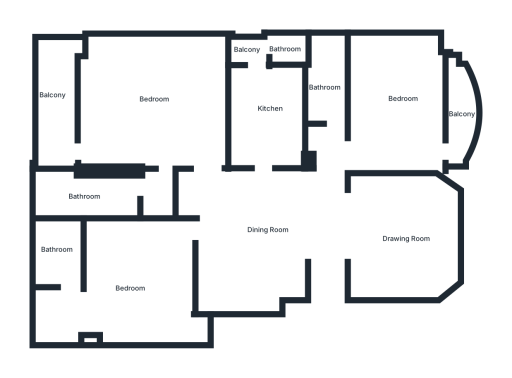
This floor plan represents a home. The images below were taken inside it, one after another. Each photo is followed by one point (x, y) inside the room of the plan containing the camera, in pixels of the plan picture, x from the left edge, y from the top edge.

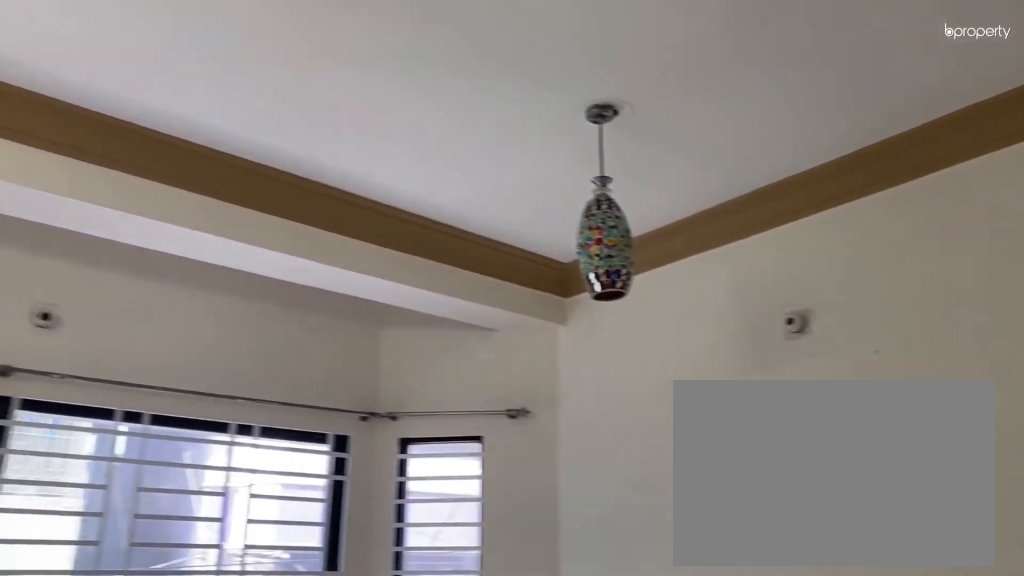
(408, 237)
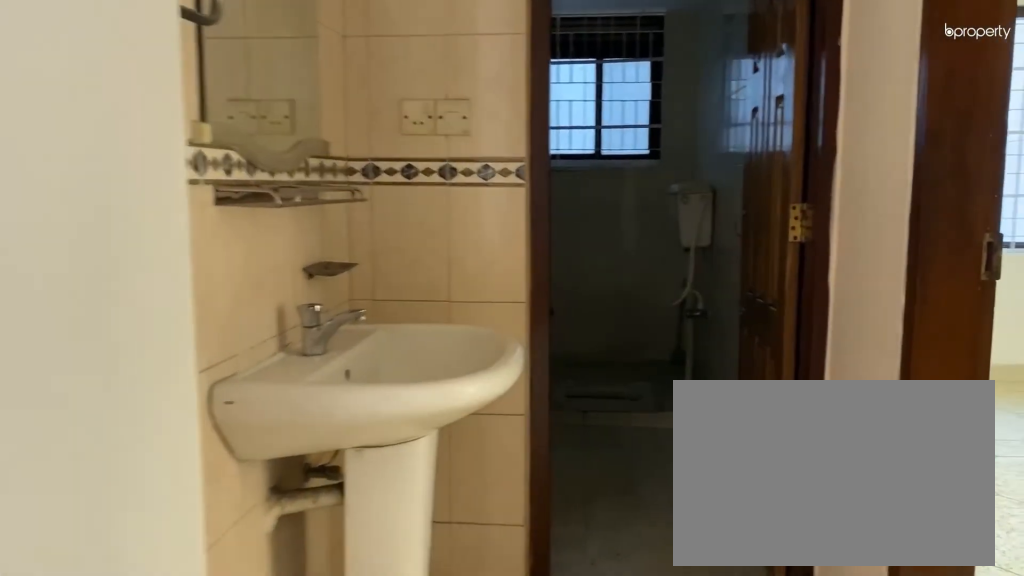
(326, 151)
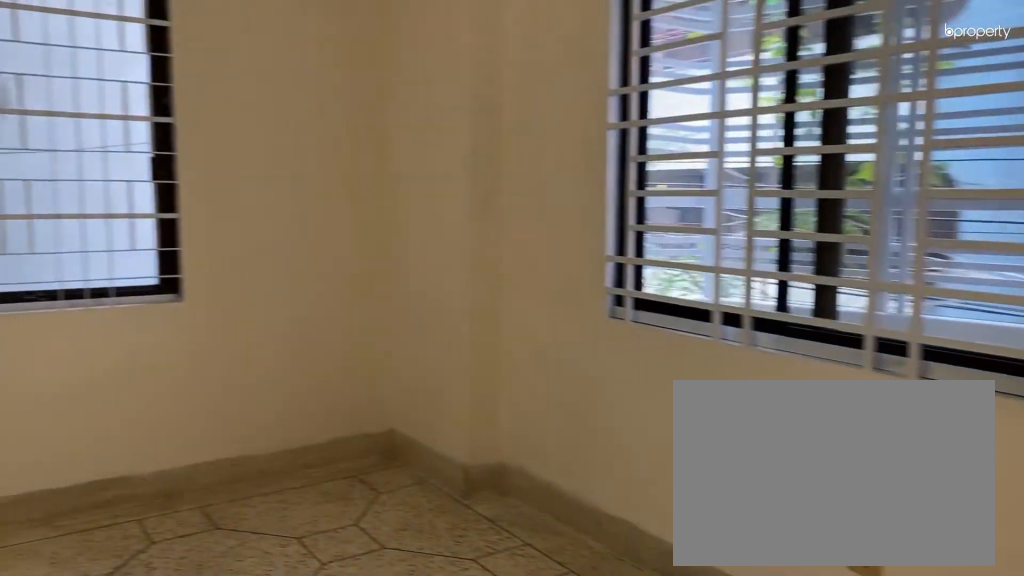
(395, 98)
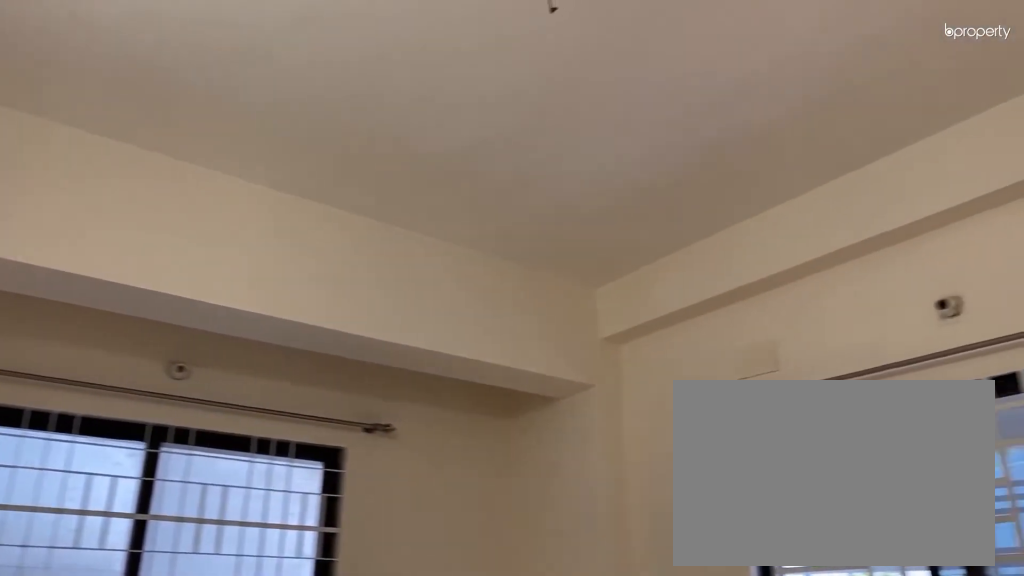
(395, 98)
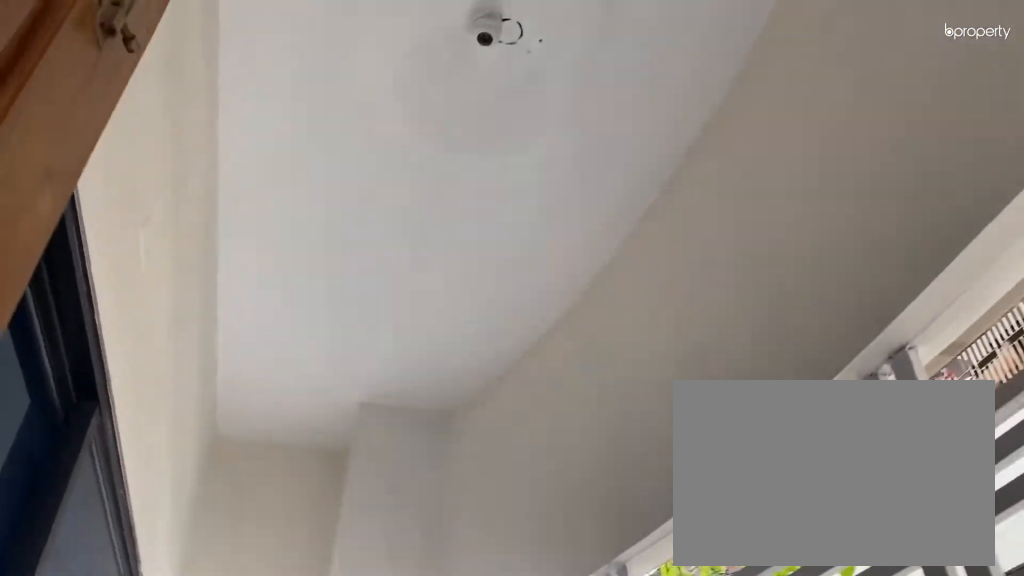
(458, 117)
